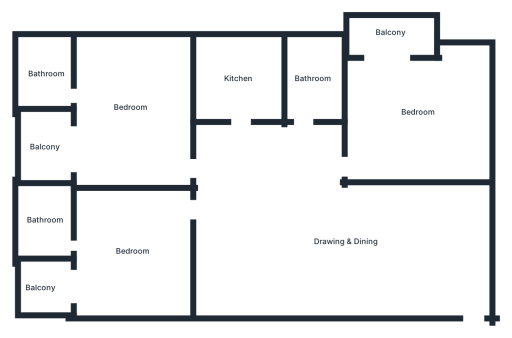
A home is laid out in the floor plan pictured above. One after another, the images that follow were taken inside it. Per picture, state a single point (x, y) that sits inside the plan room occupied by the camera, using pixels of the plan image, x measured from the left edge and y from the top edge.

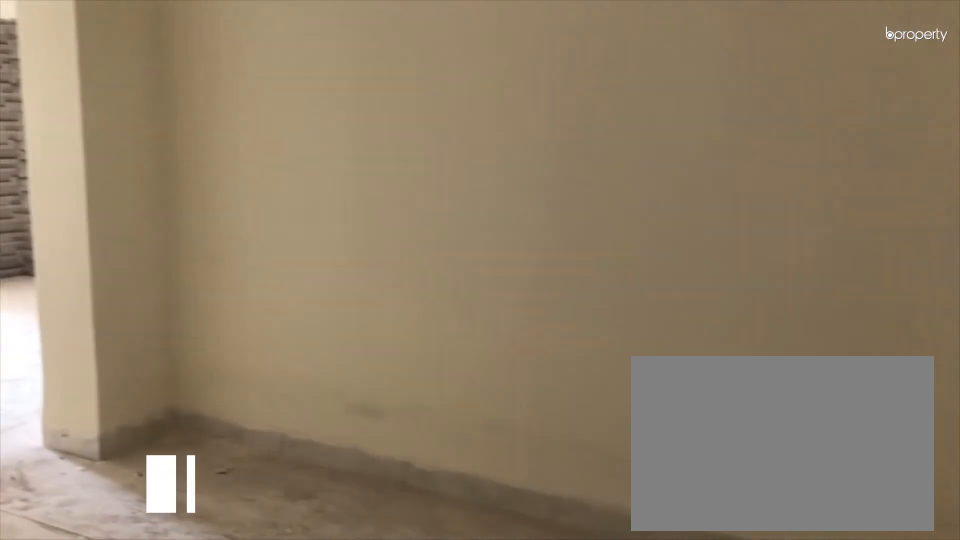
(345, 240)
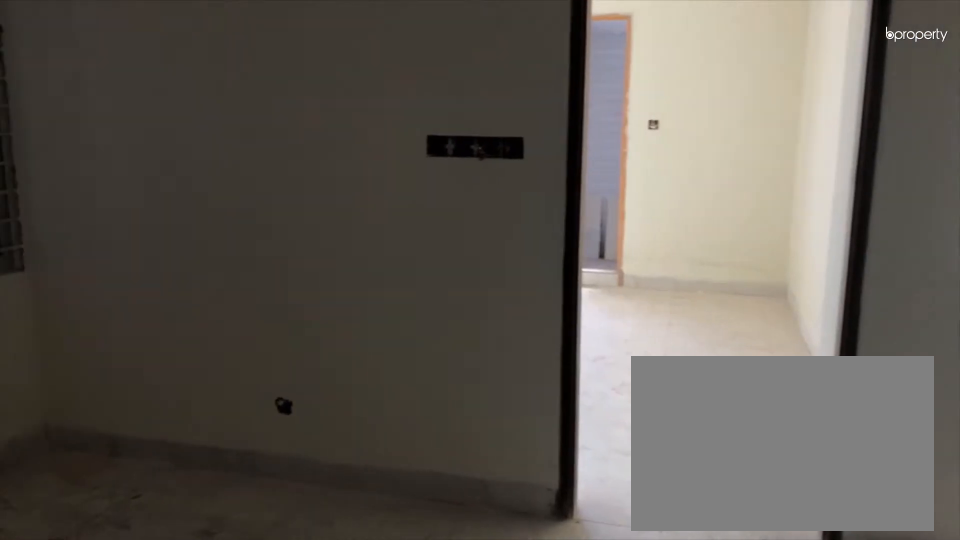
(345, 240)
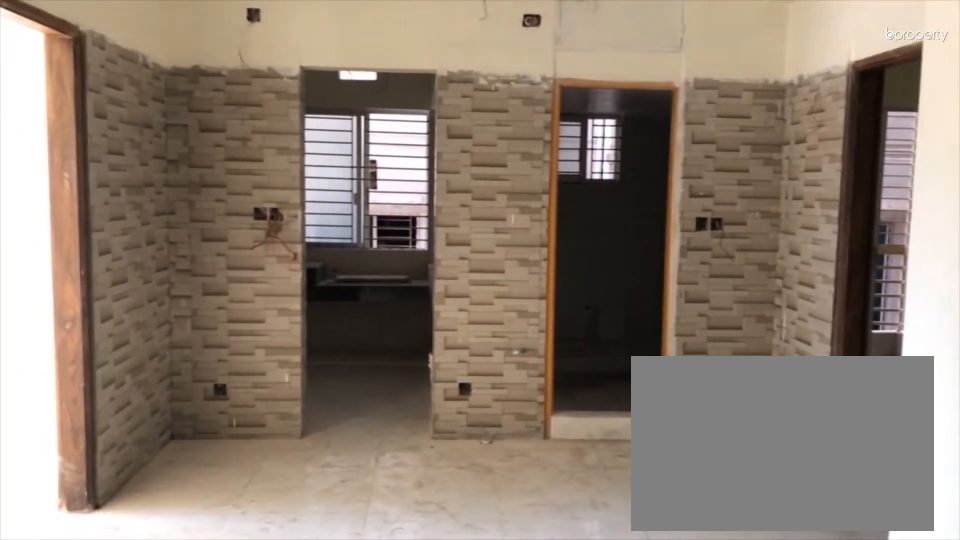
(345, 240)
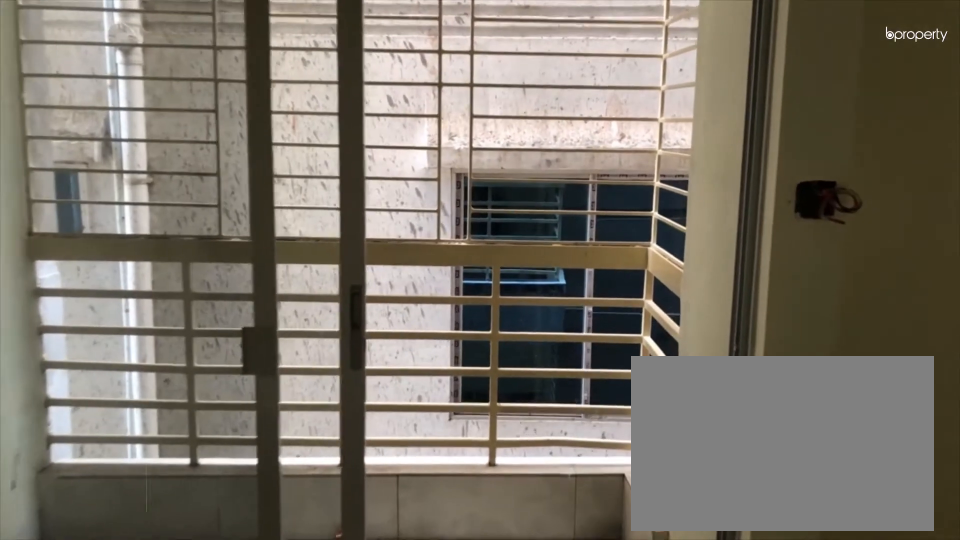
(390, 34)
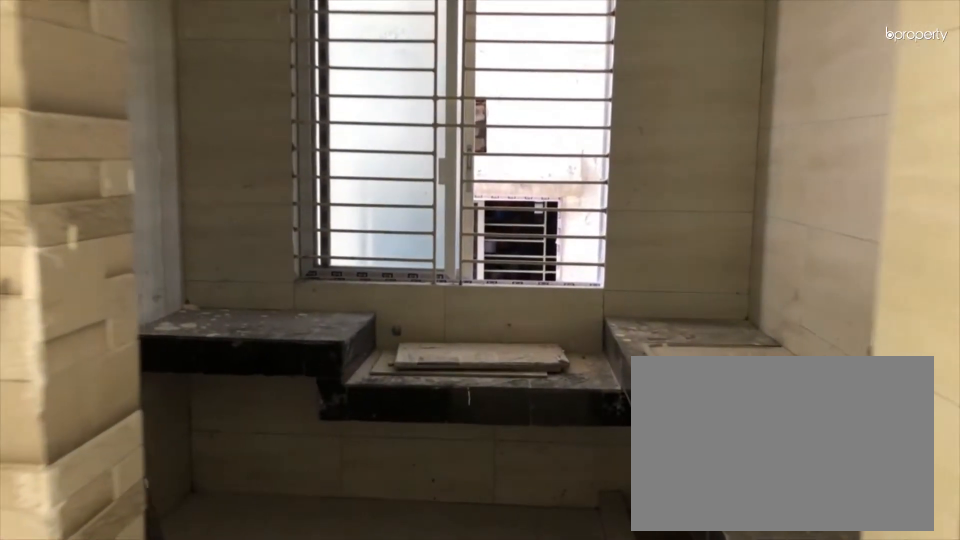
(239, 79)
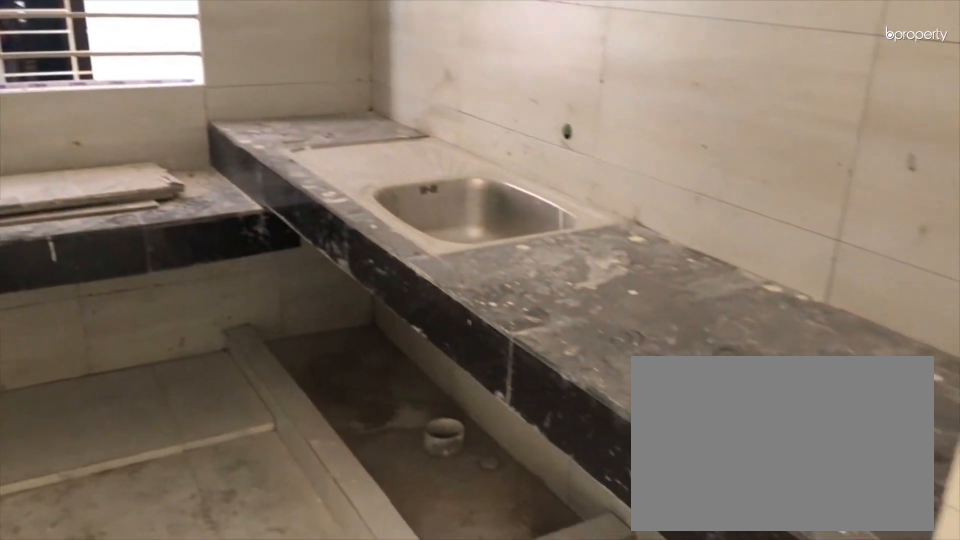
(239, 79)
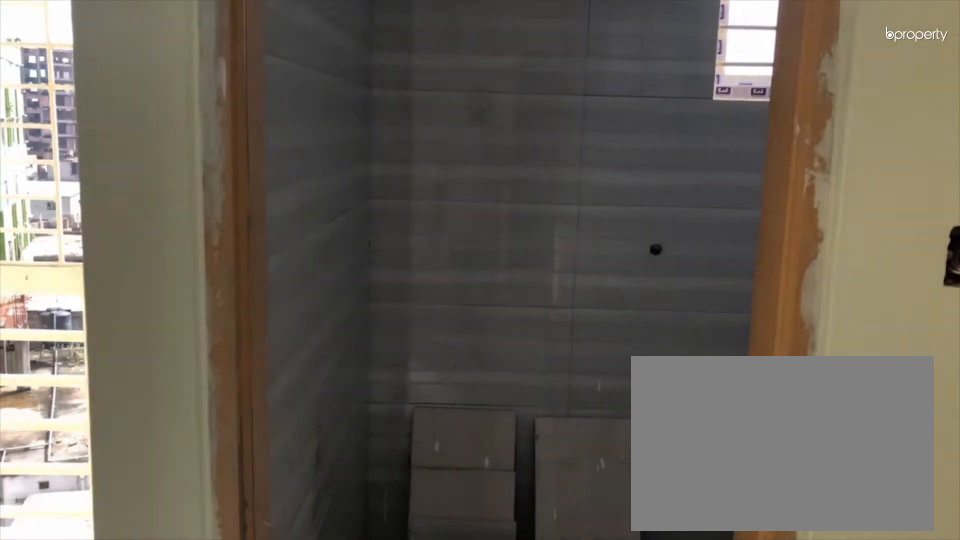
(47, 218)
